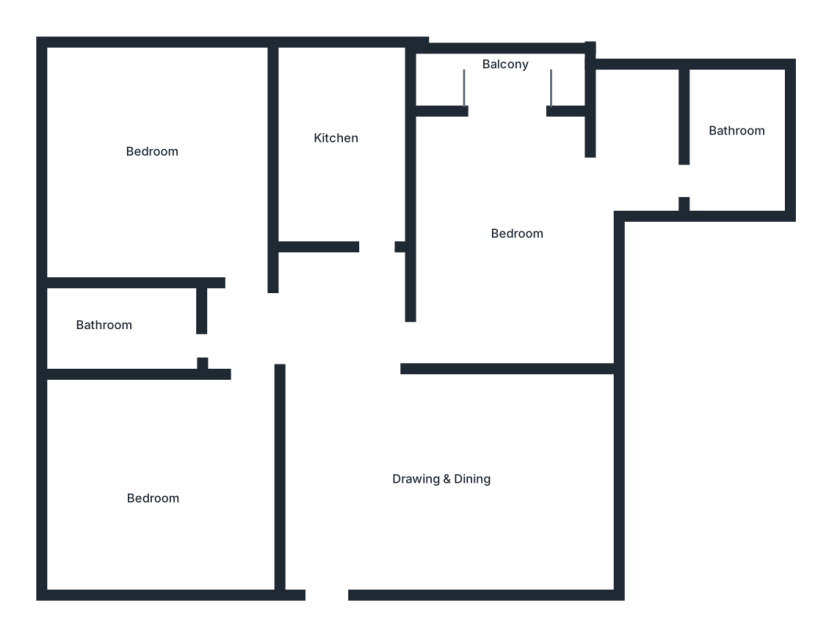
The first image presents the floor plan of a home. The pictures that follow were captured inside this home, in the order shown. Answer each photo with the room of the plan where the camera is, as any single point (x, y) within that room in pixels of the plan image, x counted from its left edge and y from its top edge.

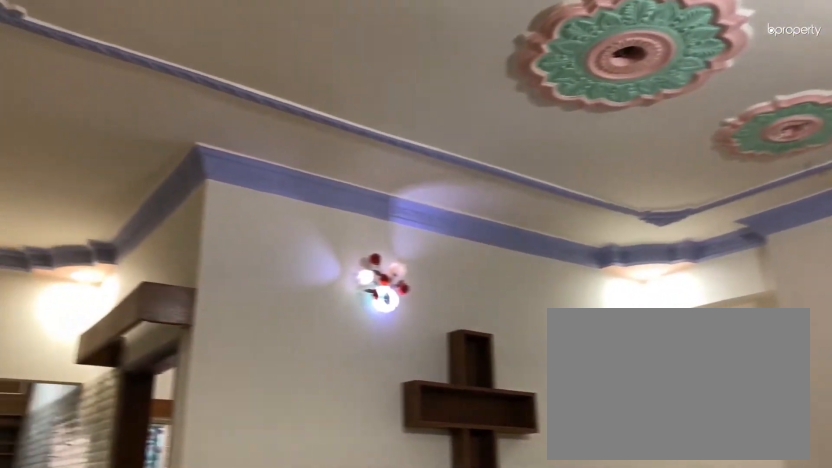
(473, 476)
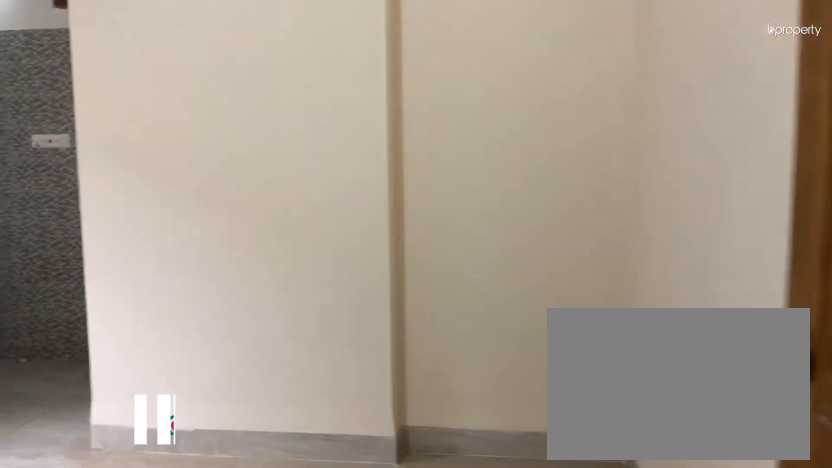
(514, 223)
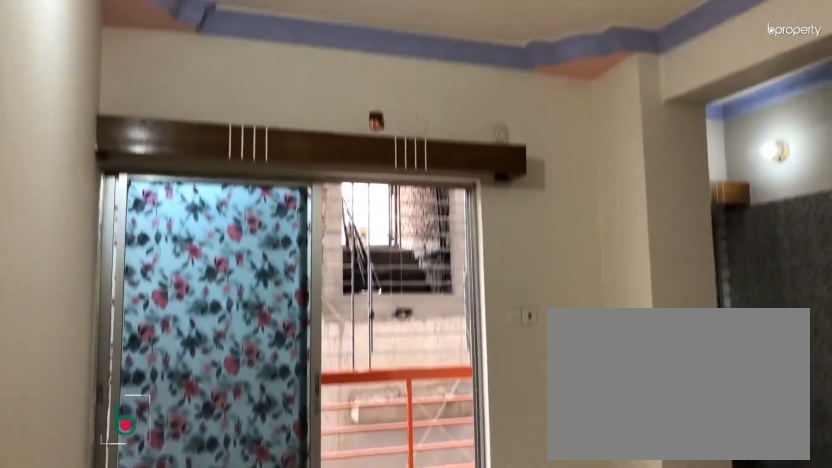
(514, 223)
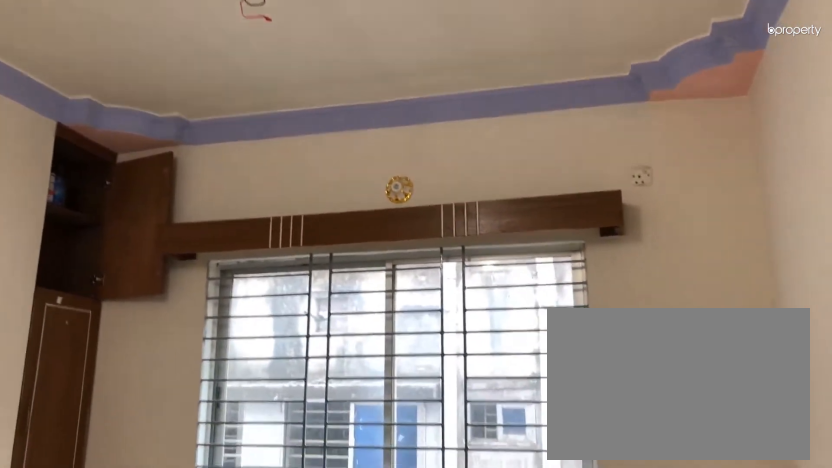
(146, 160)
